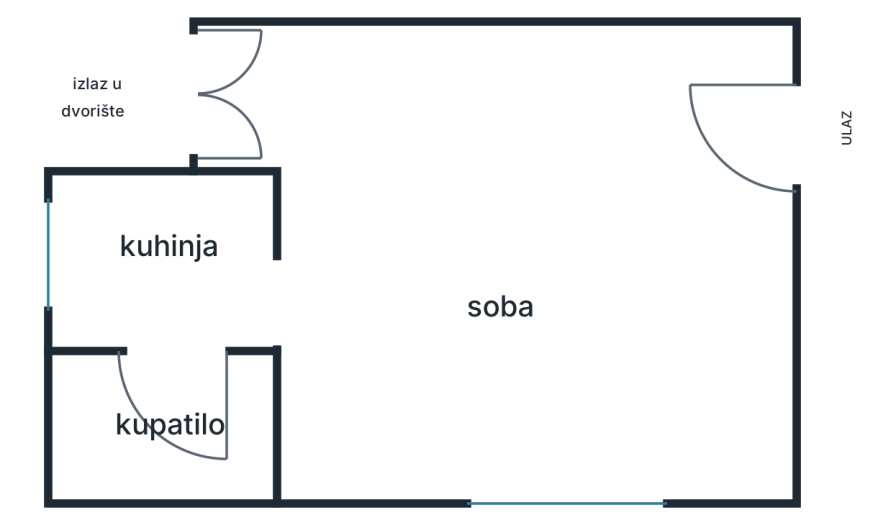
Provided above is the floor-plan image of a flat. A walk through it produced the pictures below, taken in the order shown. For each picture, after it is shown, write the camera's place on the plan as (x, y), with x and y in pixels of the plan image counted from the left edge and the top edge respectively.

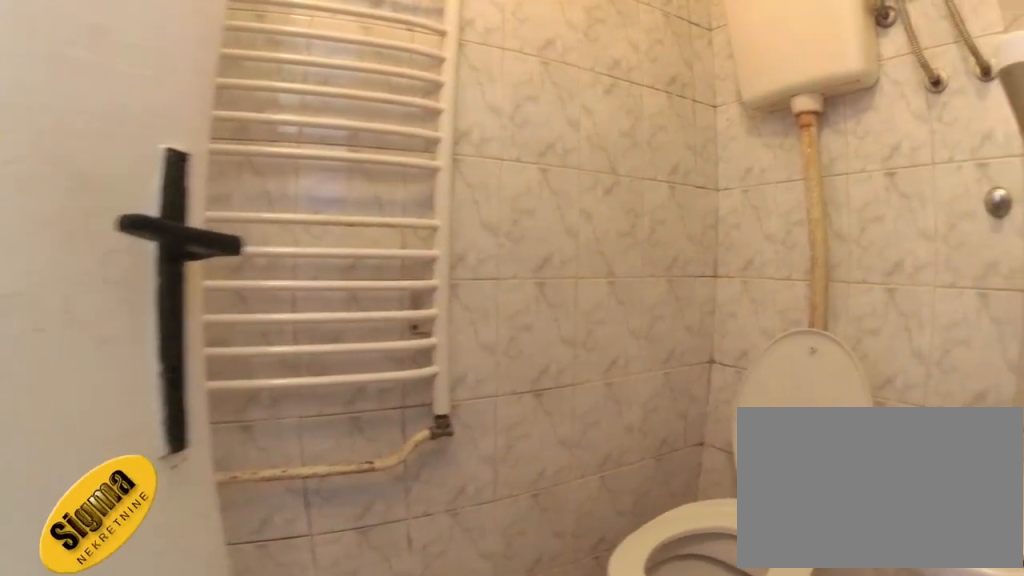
(195, 332)
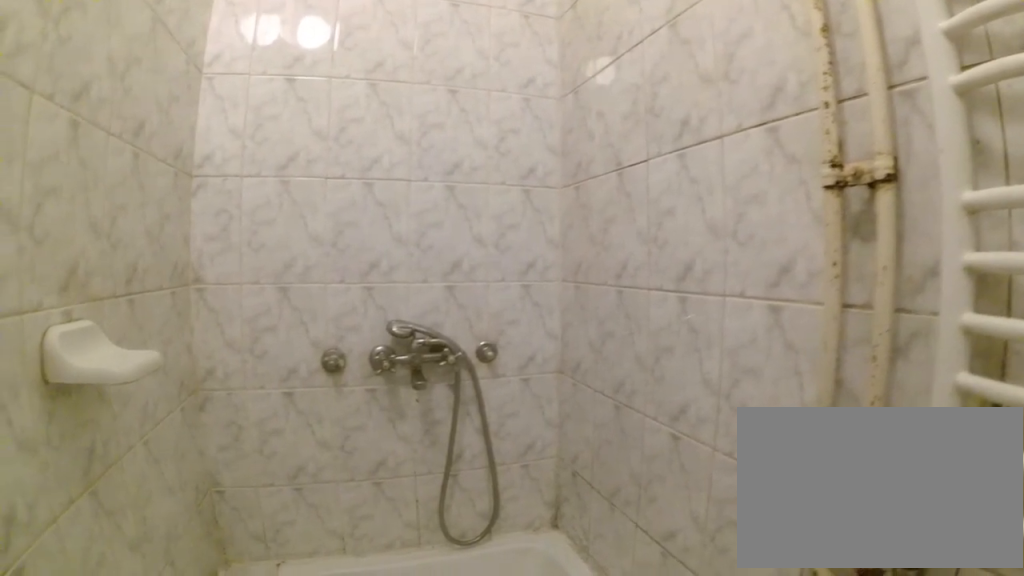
(115, 428)
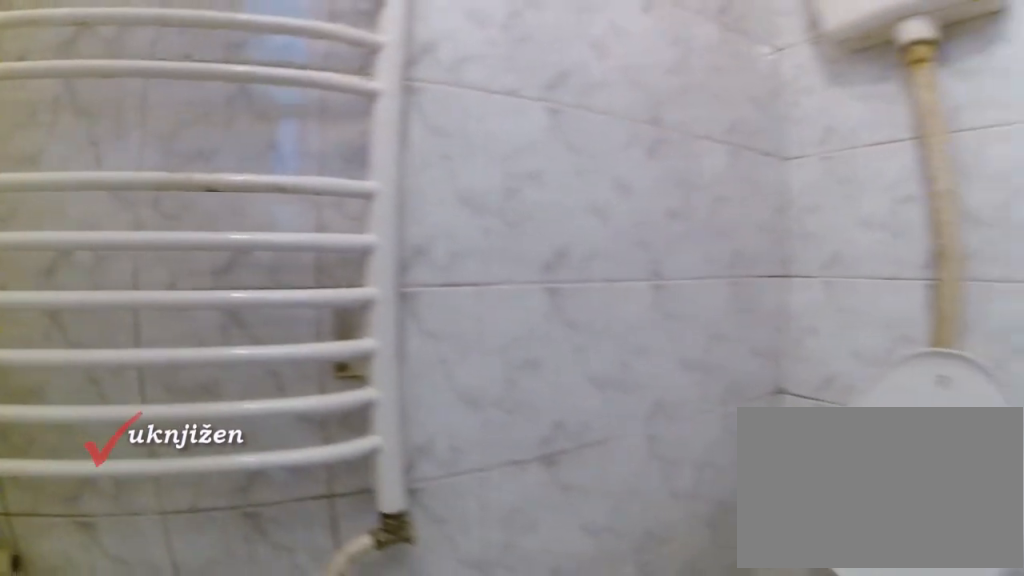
(144, 405)
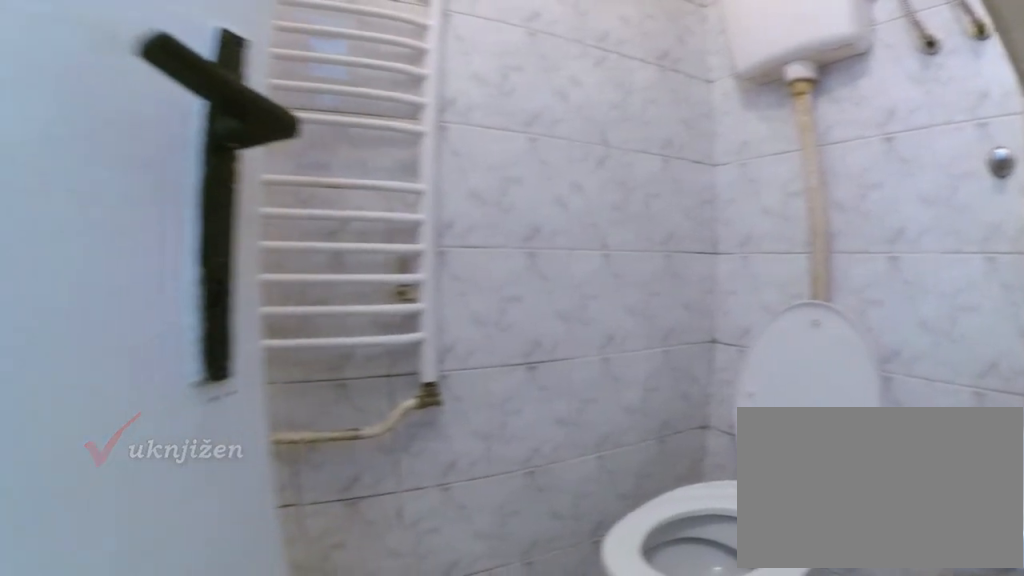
(184, 374)
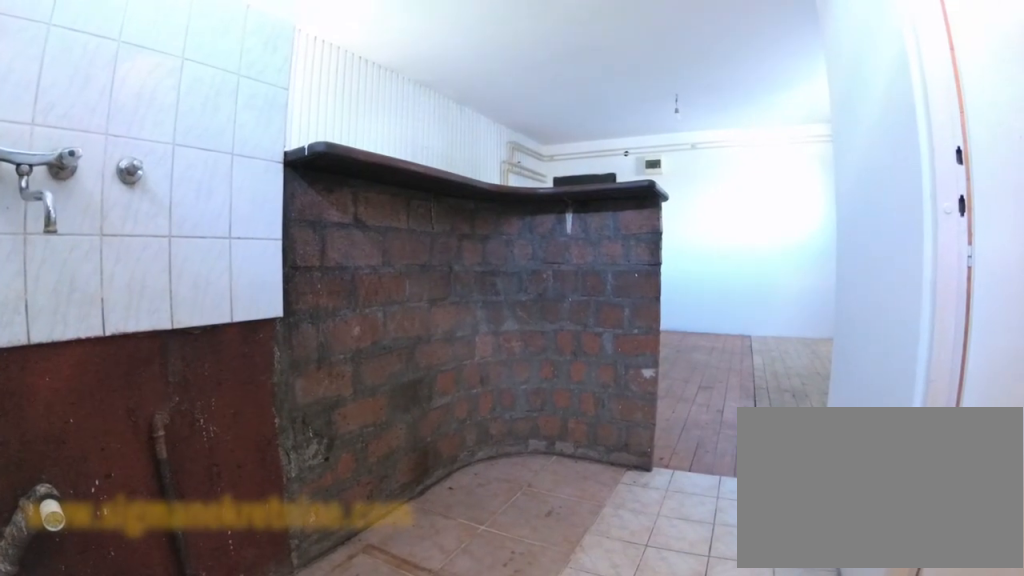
(110, 287)
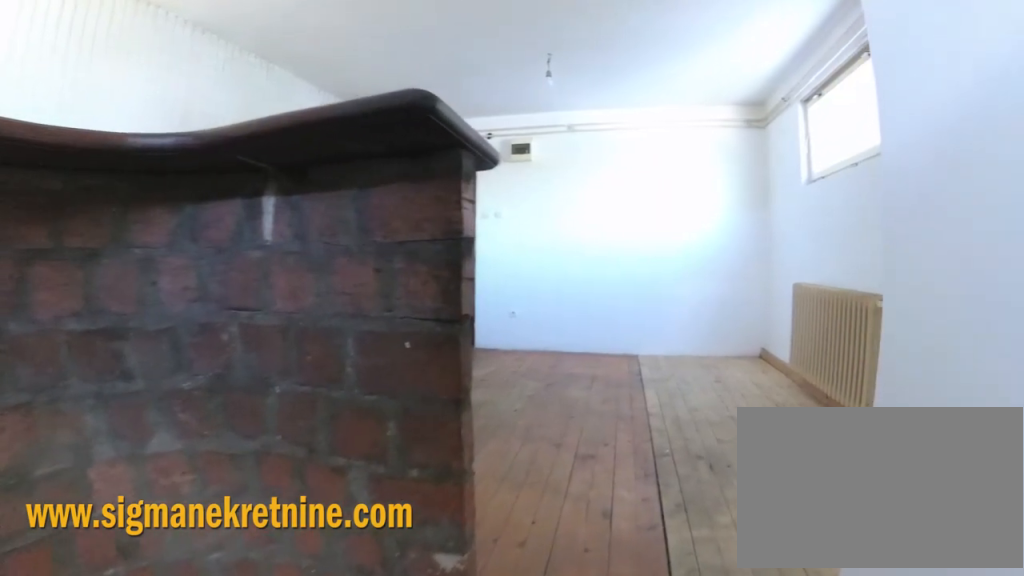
(220, 287)
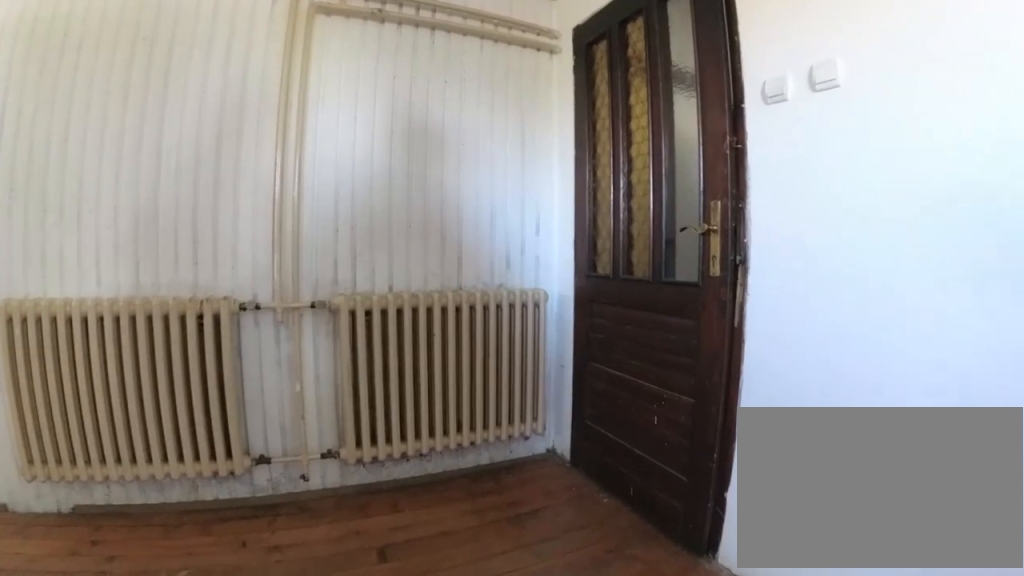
(611, 218)
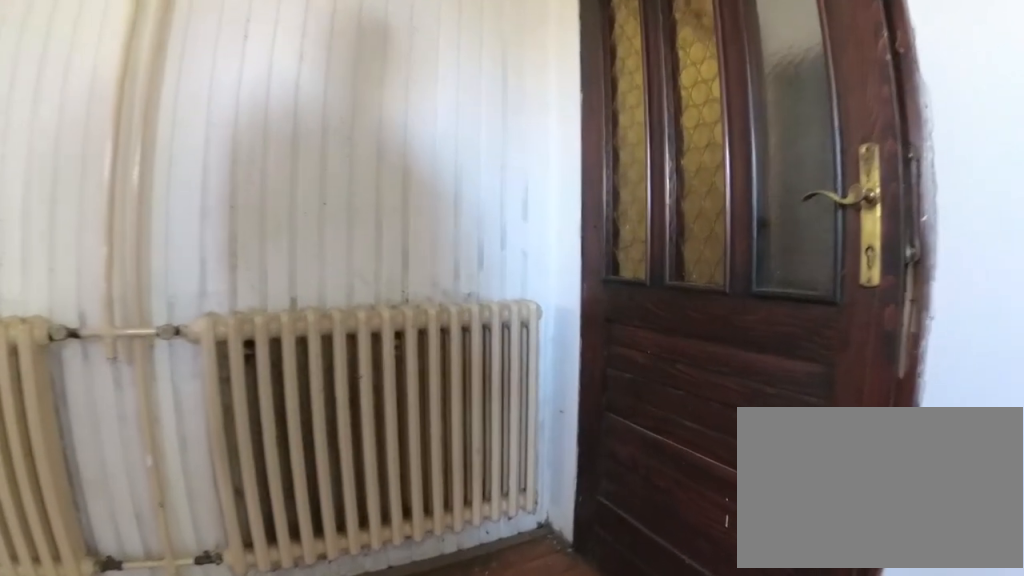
(684, 191)
